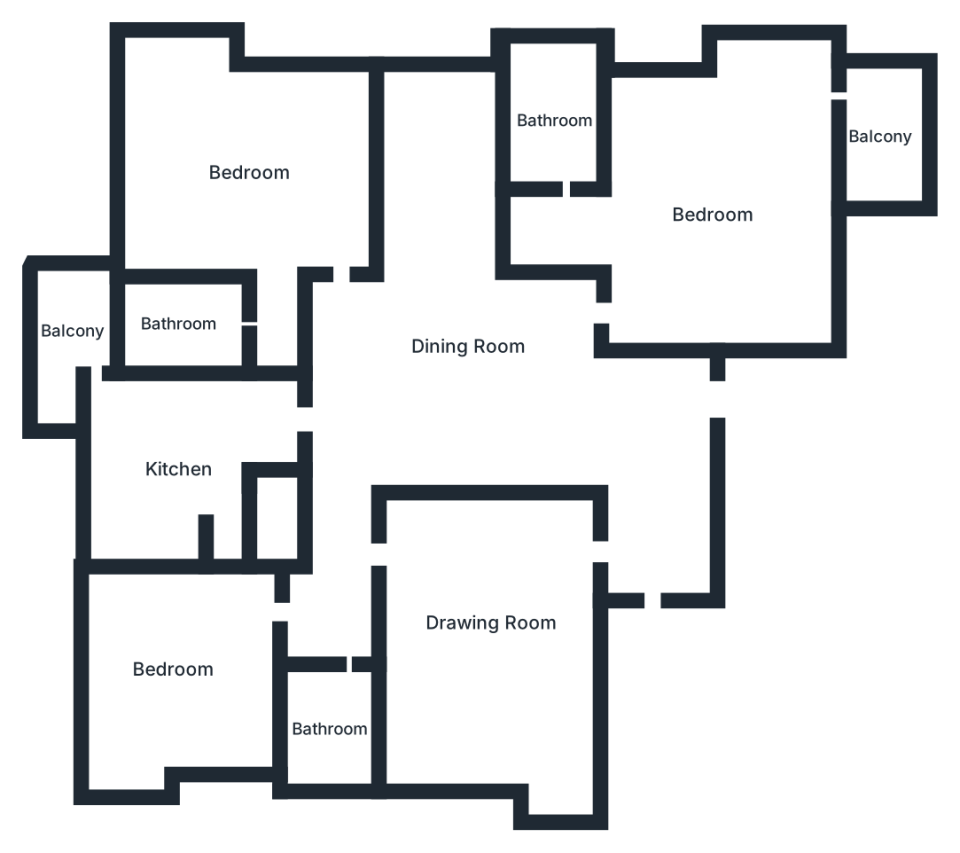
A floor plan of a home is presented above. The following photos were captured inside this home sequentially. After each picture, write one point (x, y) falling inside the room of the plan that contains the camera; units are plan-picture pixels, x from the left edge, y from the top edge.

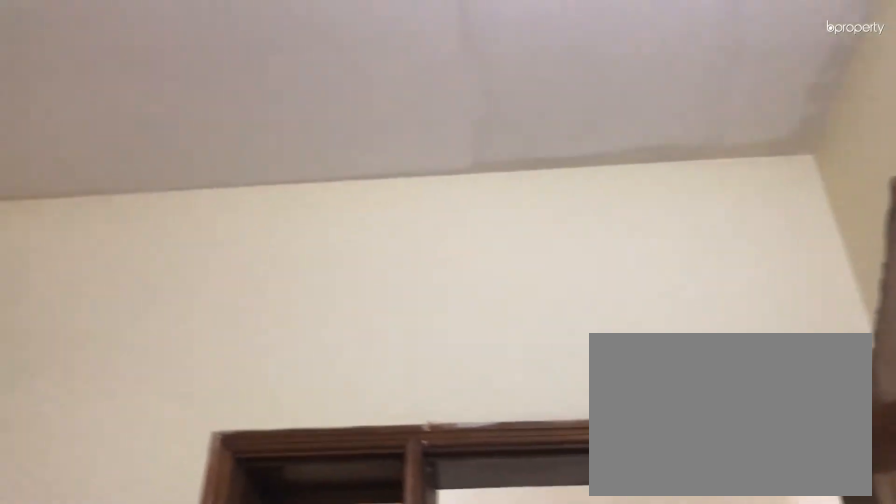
(491, 624)
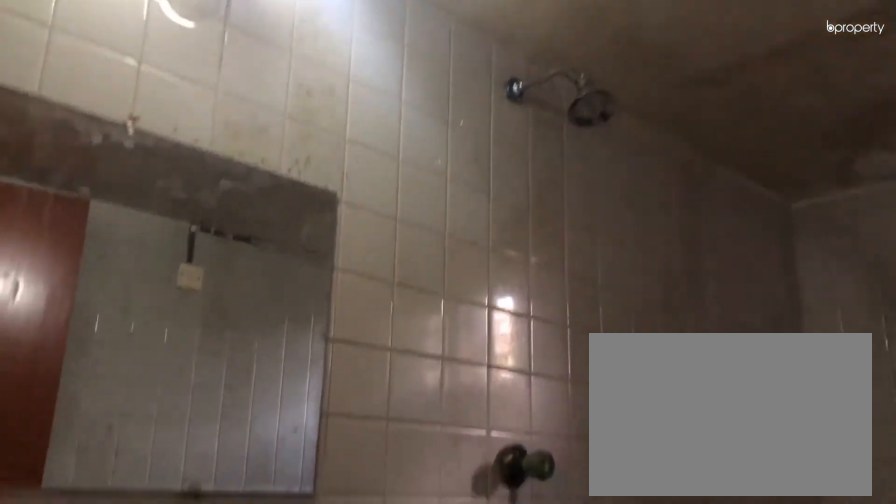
(554, 124)
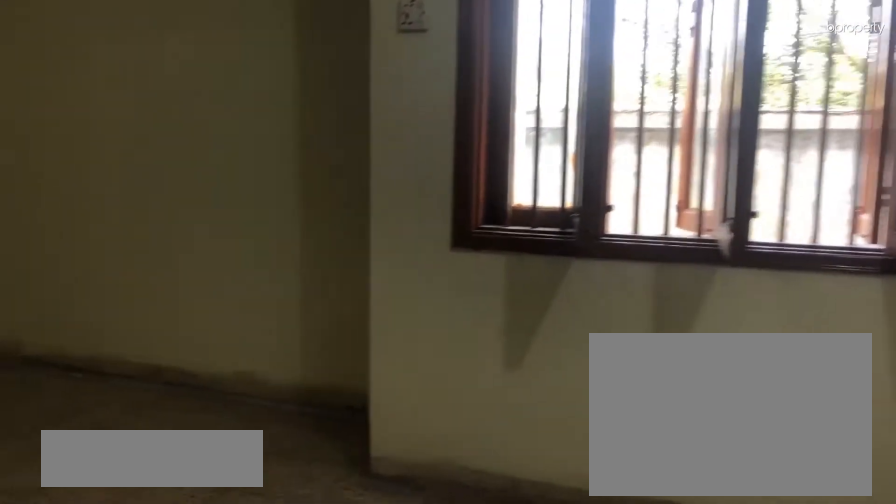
(248, 180)
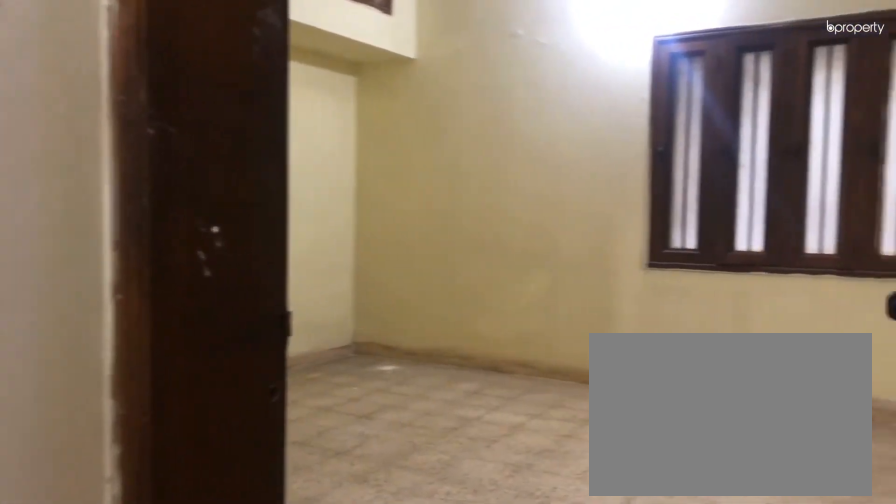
(179, 667)
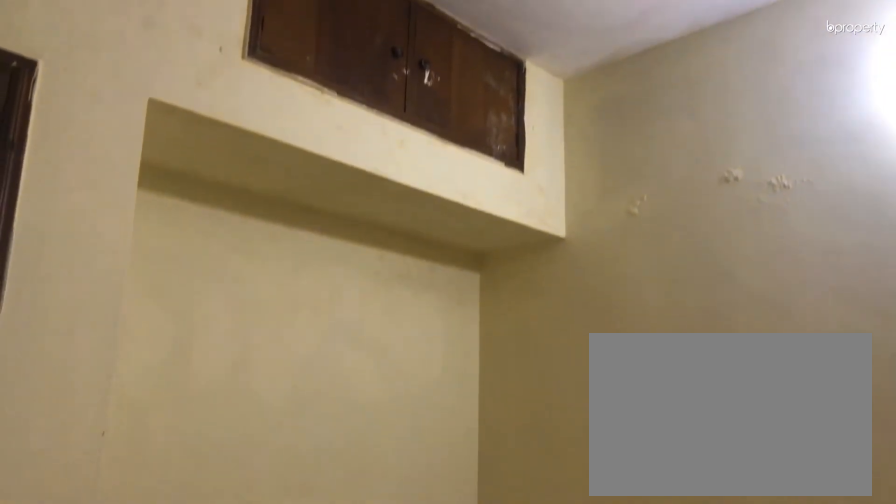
(179, 667)
